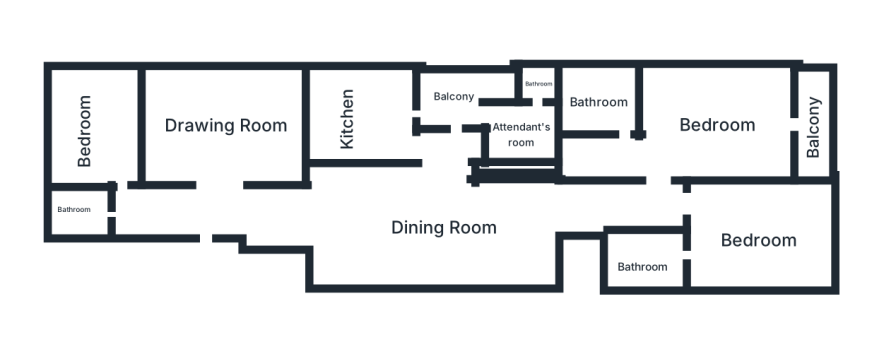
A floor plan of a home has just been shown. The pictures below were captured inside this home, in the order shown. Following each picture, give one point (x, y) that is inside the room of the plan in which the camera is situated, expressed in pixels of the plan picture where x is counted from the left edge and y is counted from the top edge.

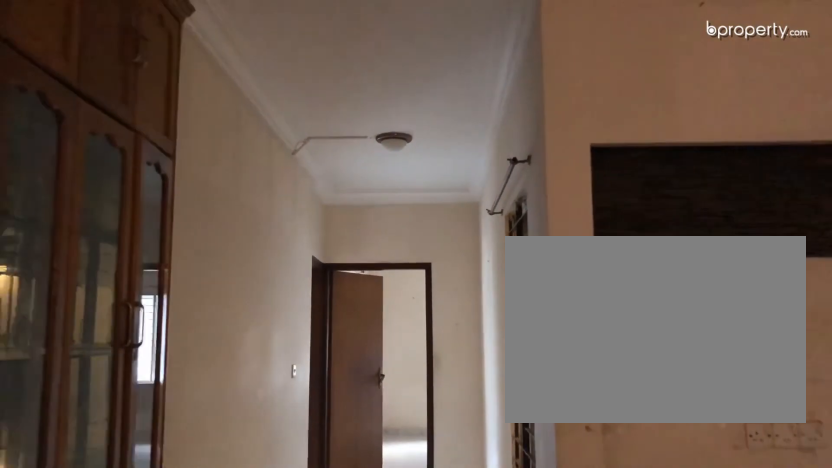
(502, 207)
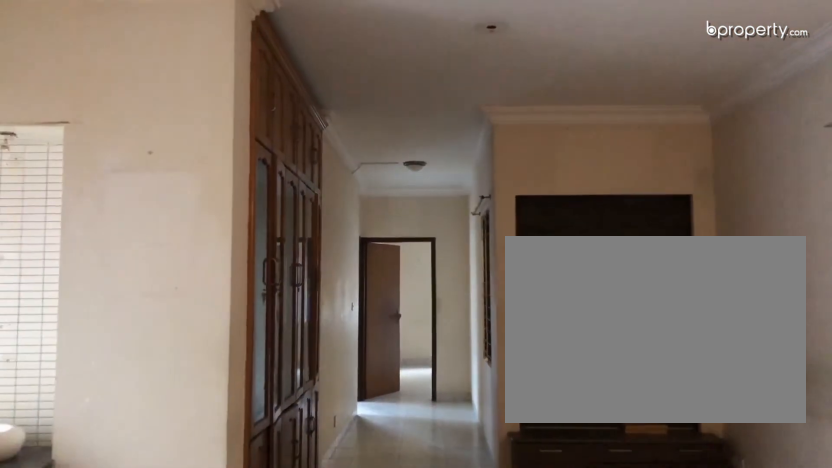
(375, 206)
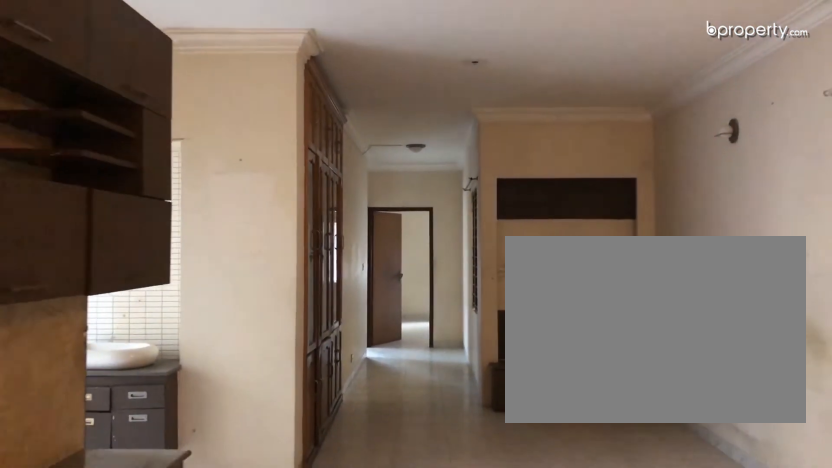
(375, 206)
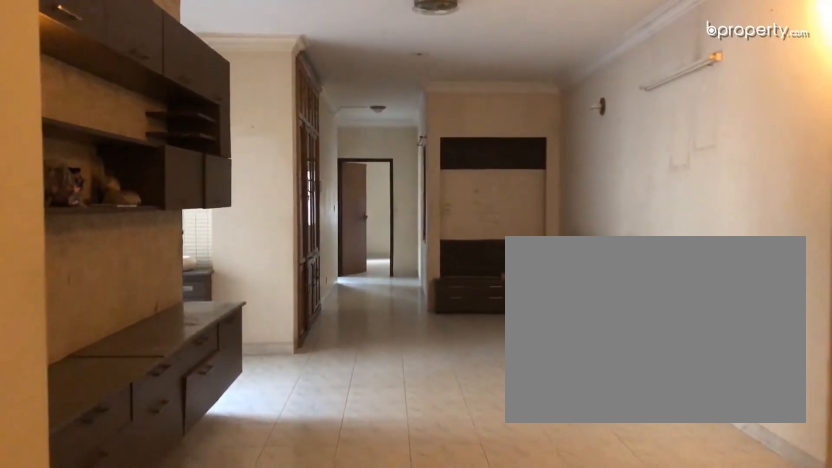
(232, 203)
